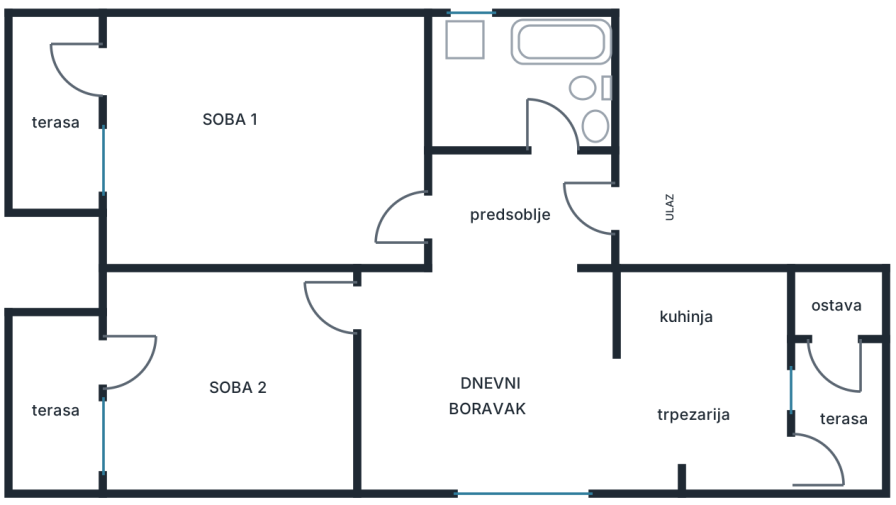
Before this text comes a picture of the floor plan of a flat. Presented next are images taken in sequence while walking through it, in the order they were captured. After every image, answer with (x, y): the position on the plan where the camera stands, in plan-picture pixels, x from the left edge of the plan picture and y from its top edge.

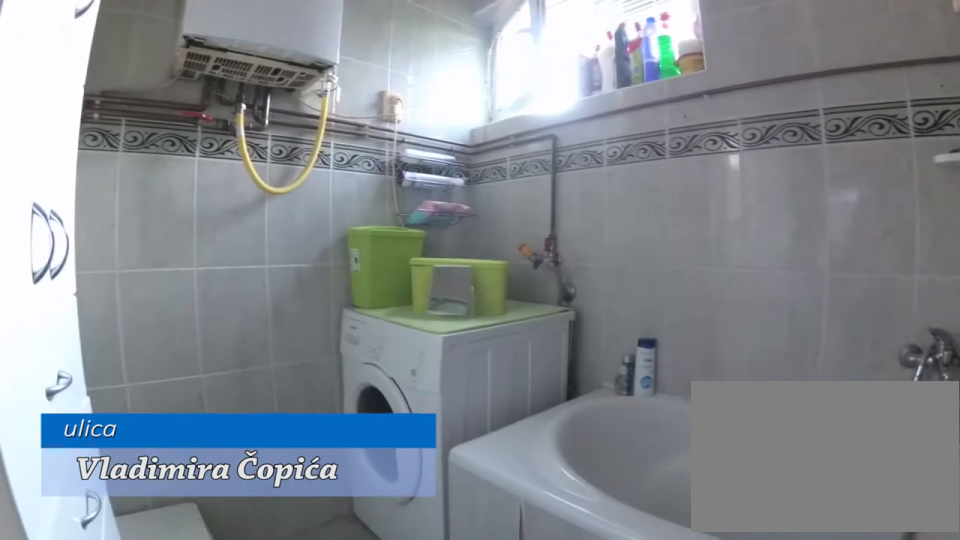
(573, 123)
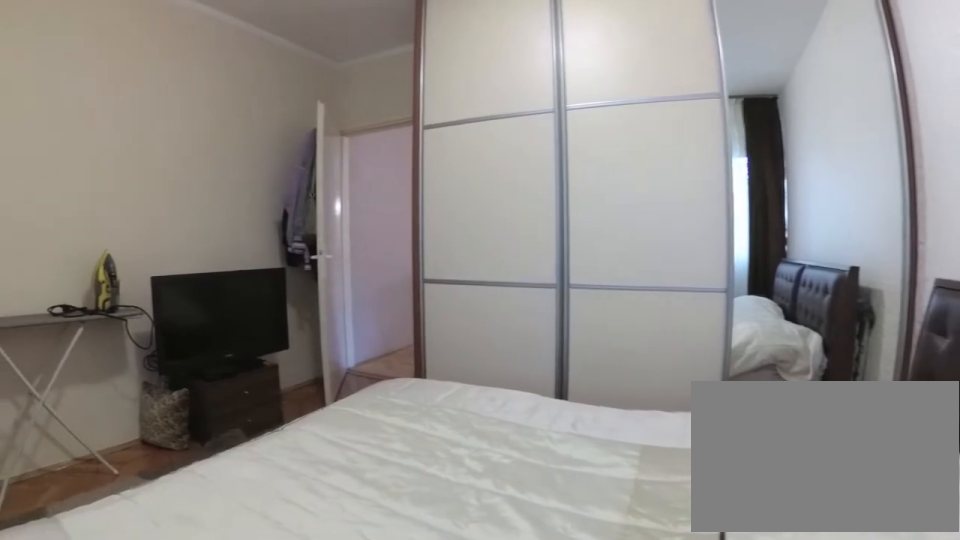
(130, 419)
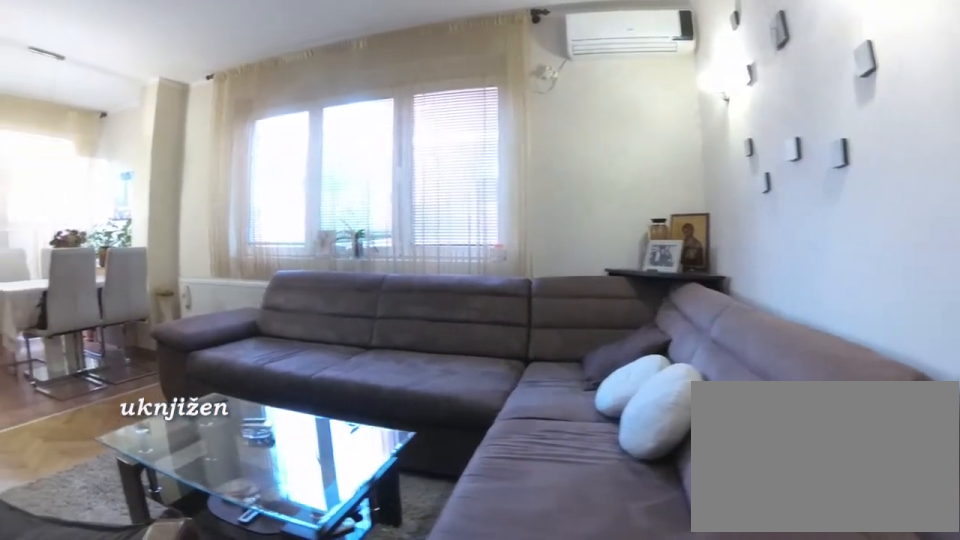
(384, 323)
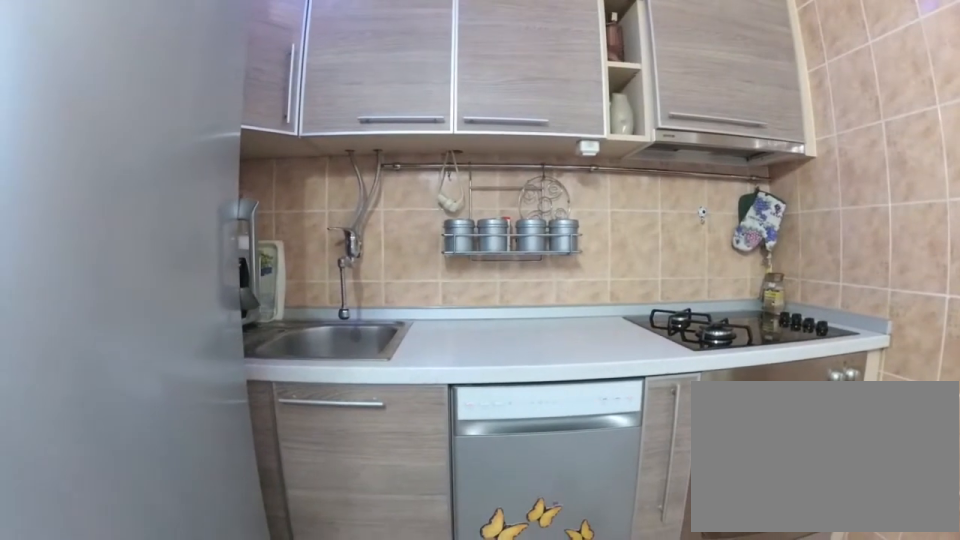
(695, 420)
